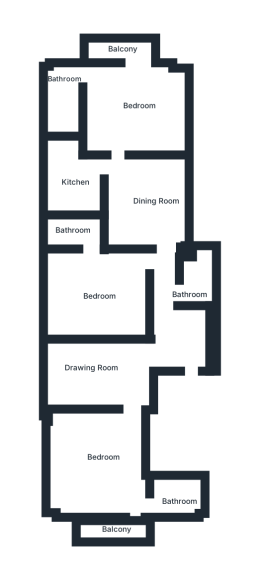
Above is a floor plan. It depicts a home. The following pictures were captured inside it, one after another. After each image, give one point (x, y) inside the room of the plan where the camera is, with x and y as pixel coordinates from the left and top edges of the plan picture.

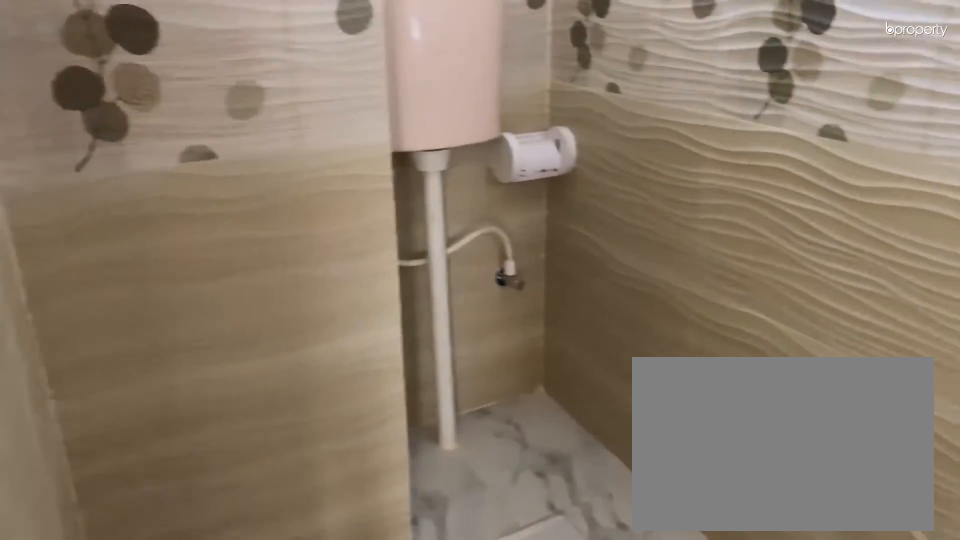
(200, 276)
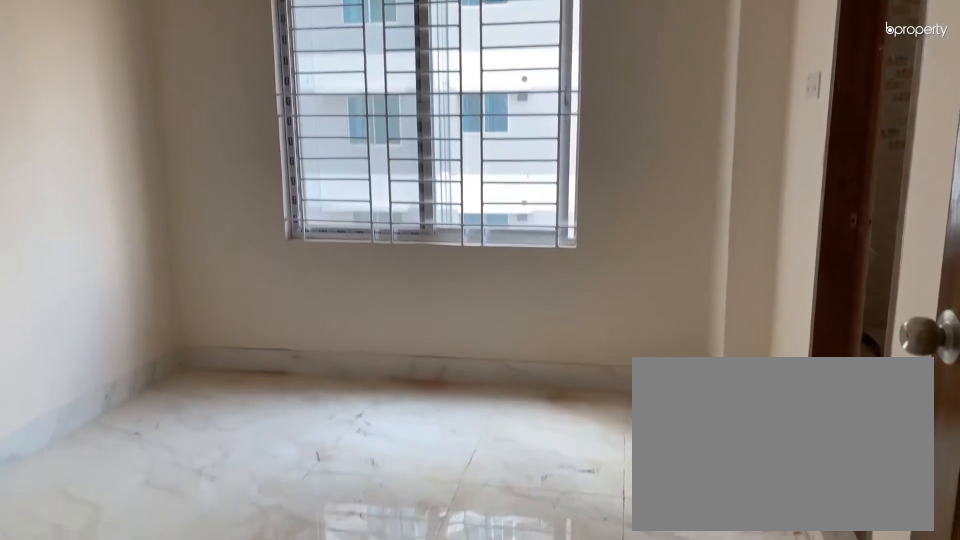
(92, 286)
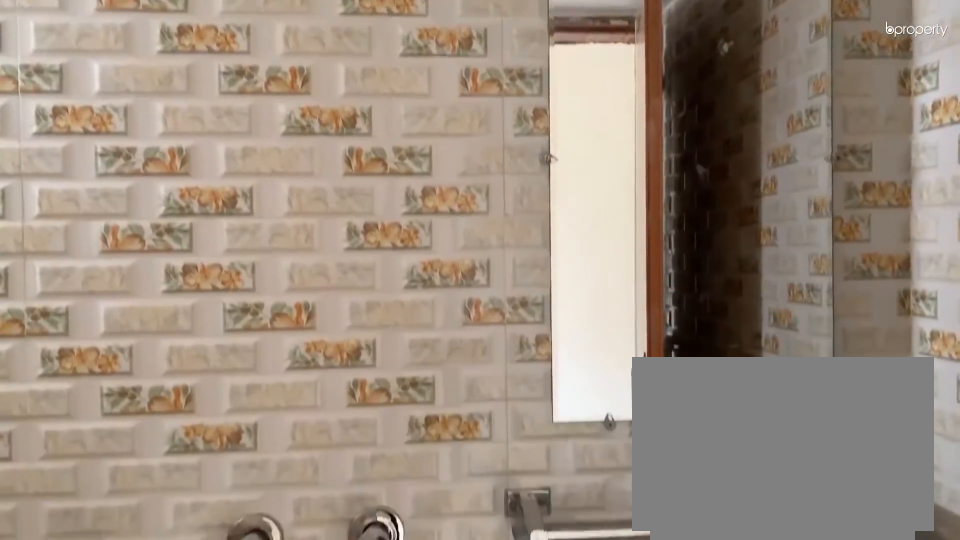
(80, 229)
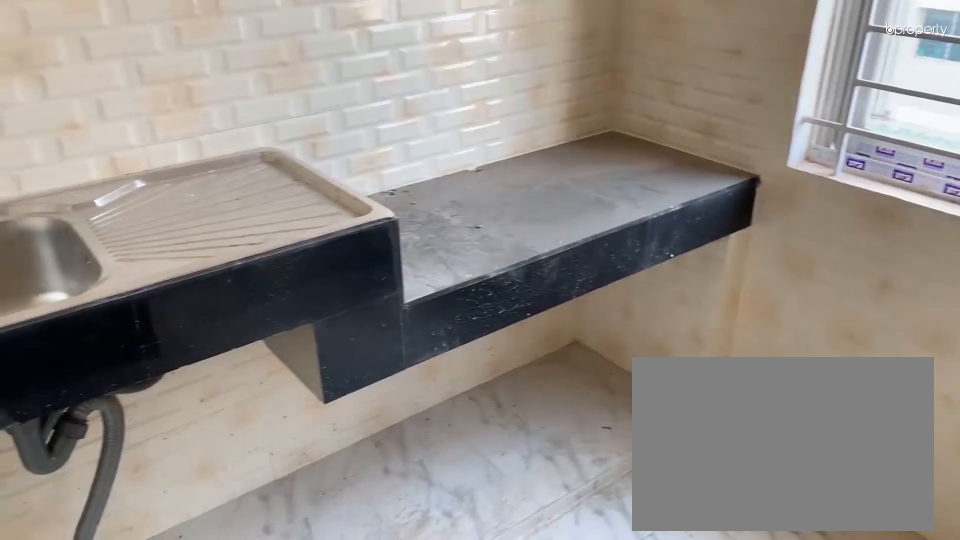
(79, 172)
